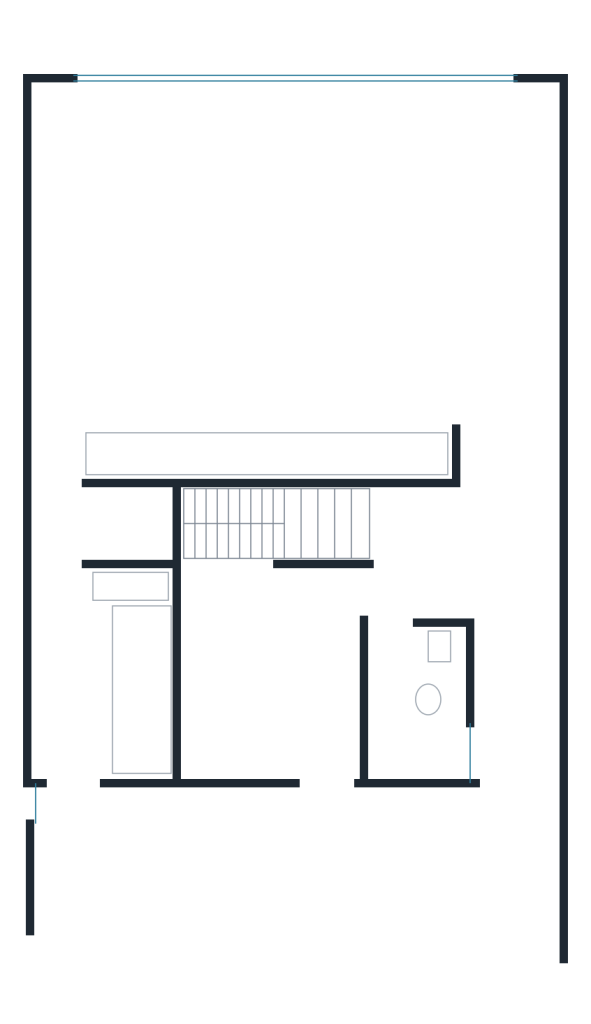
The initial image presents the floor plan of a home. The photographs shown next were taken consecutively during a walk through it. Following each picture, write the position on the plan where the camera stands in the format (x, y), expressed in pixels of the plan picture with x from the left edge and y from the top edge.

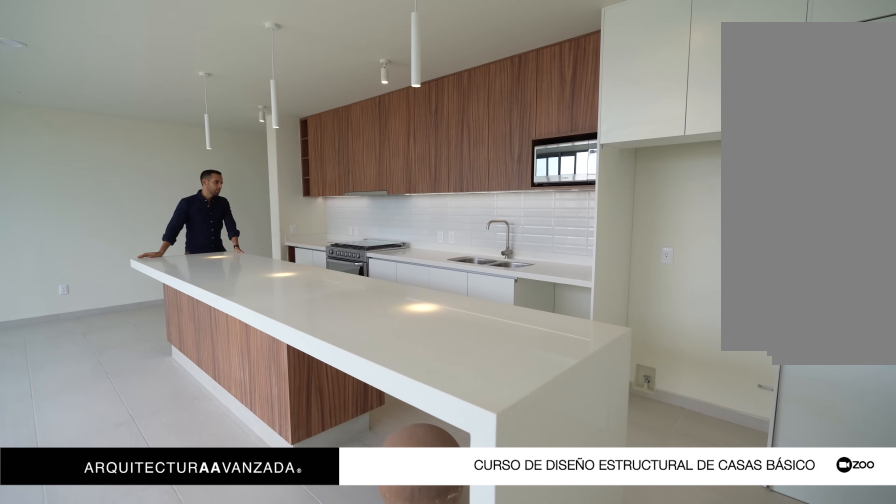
(95, 275)
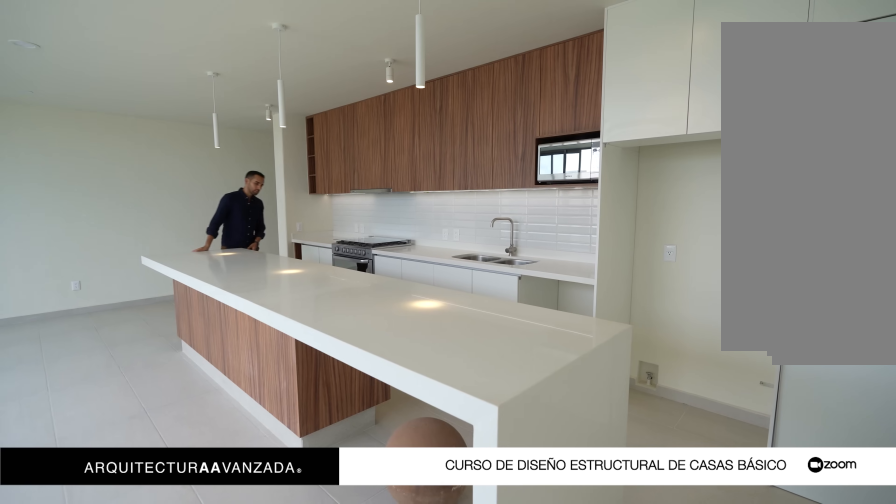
(81, 272)
